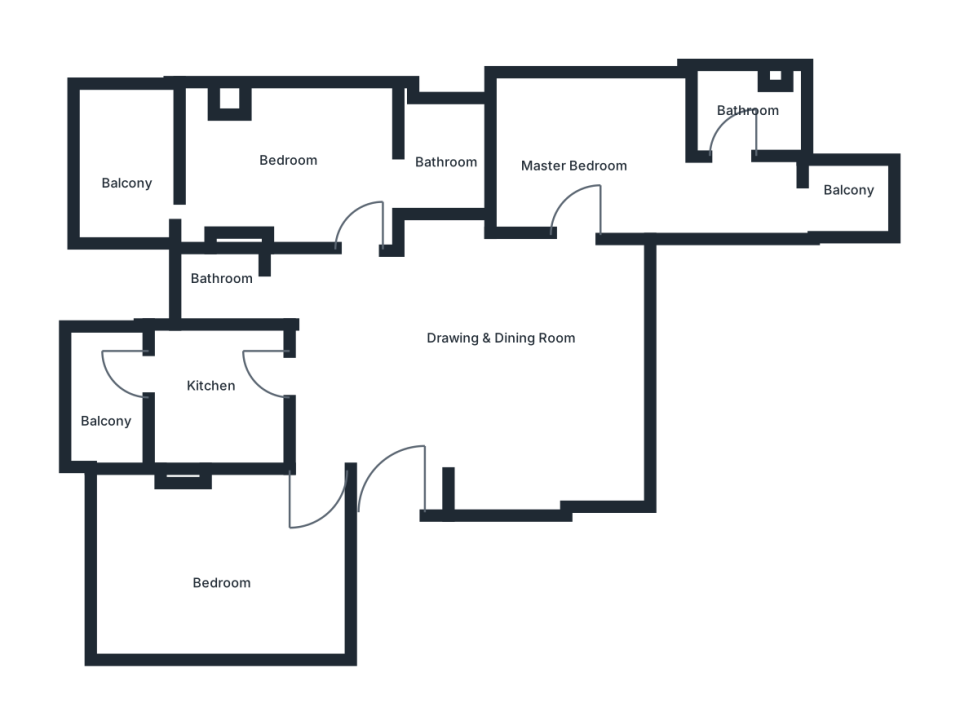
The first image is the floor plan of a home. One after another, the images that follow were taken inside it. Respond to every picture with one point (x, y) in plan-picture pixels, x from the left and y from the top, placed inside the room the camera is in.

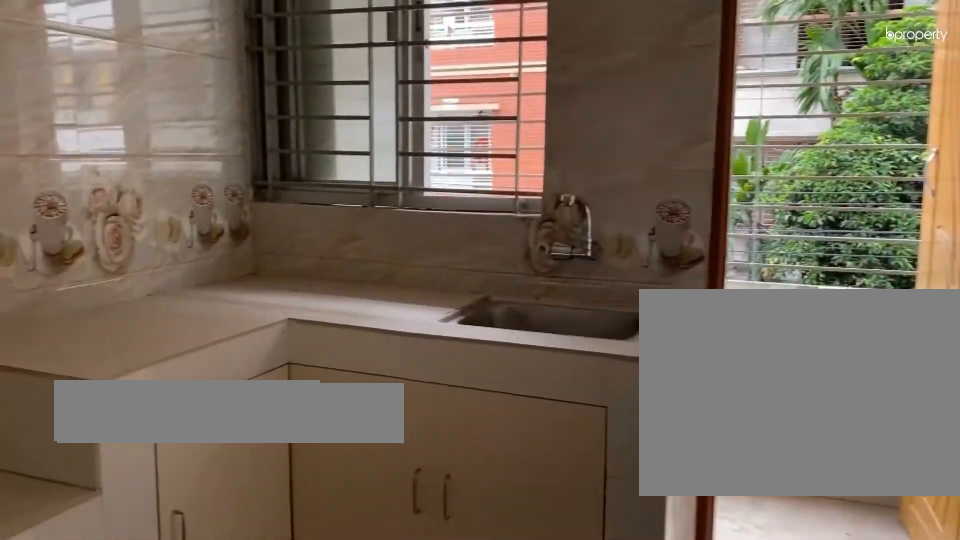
(217, 404)
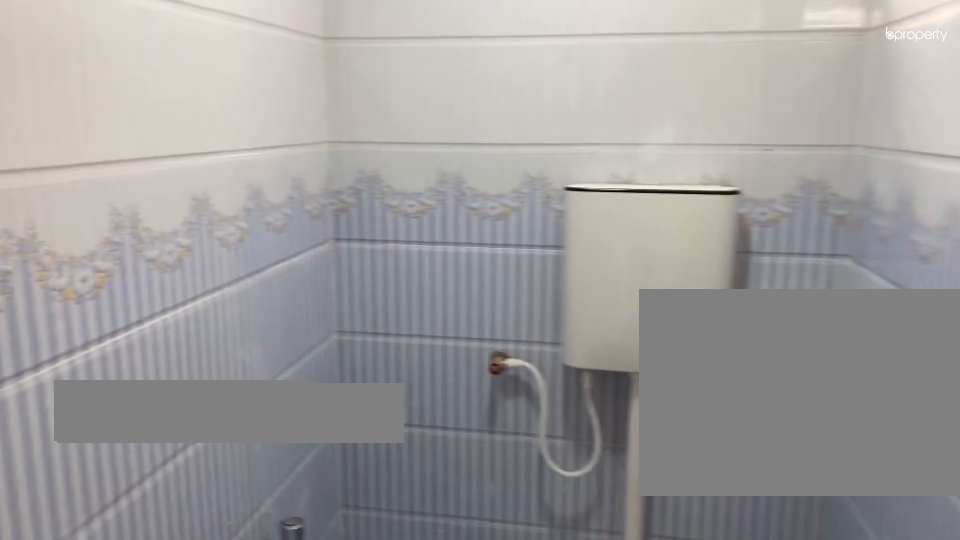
(230, 275)
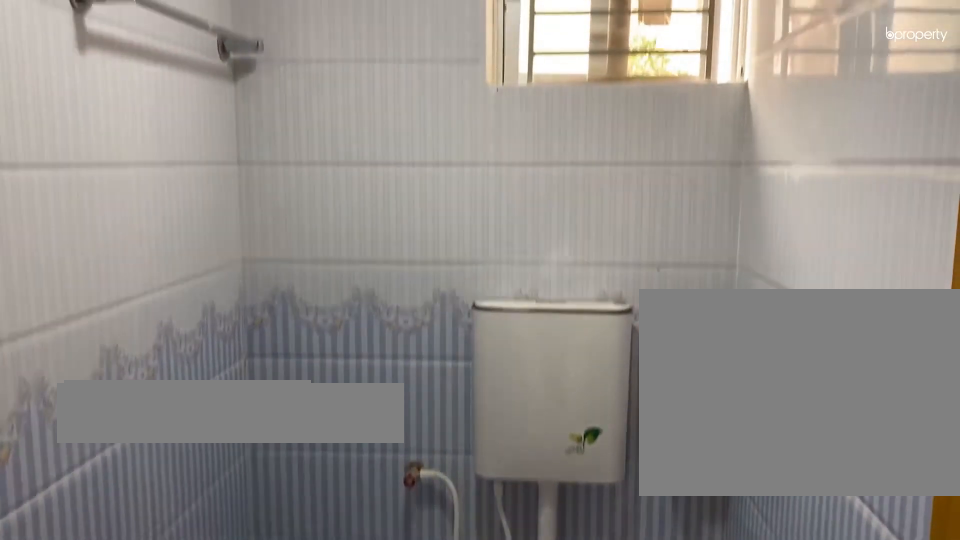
(230, 275)
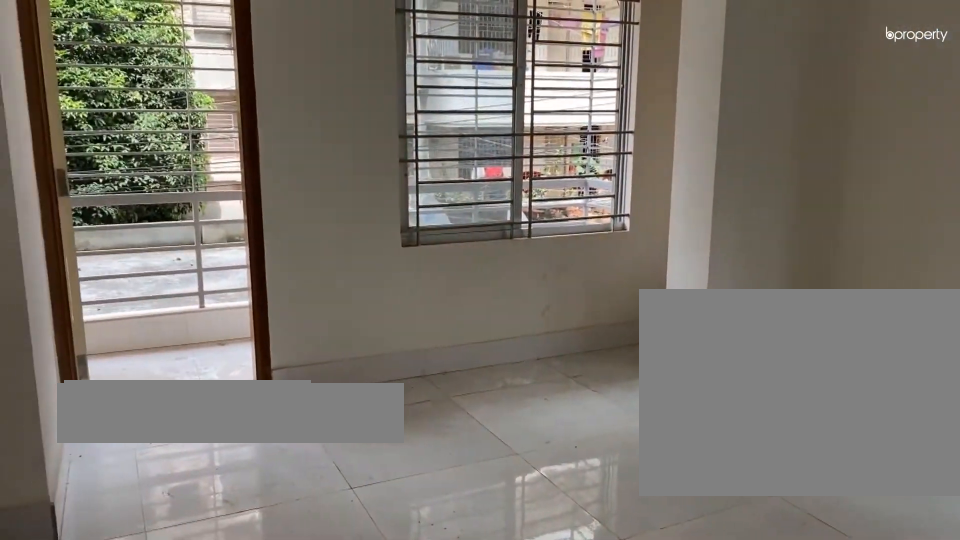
(295, 187)
